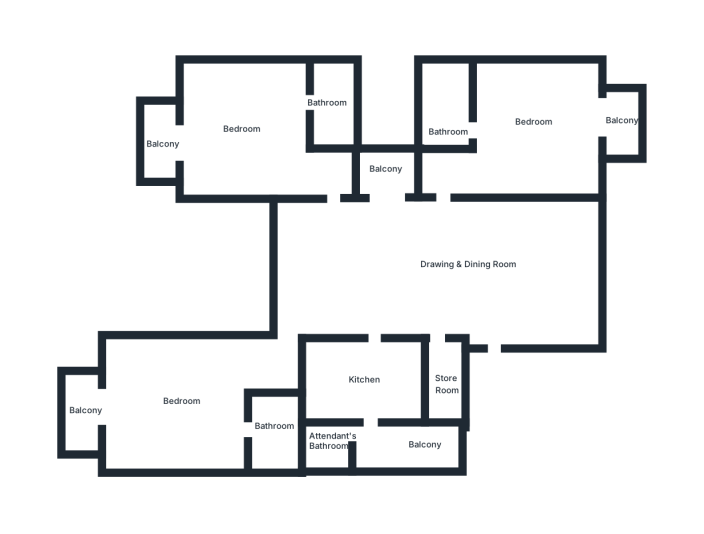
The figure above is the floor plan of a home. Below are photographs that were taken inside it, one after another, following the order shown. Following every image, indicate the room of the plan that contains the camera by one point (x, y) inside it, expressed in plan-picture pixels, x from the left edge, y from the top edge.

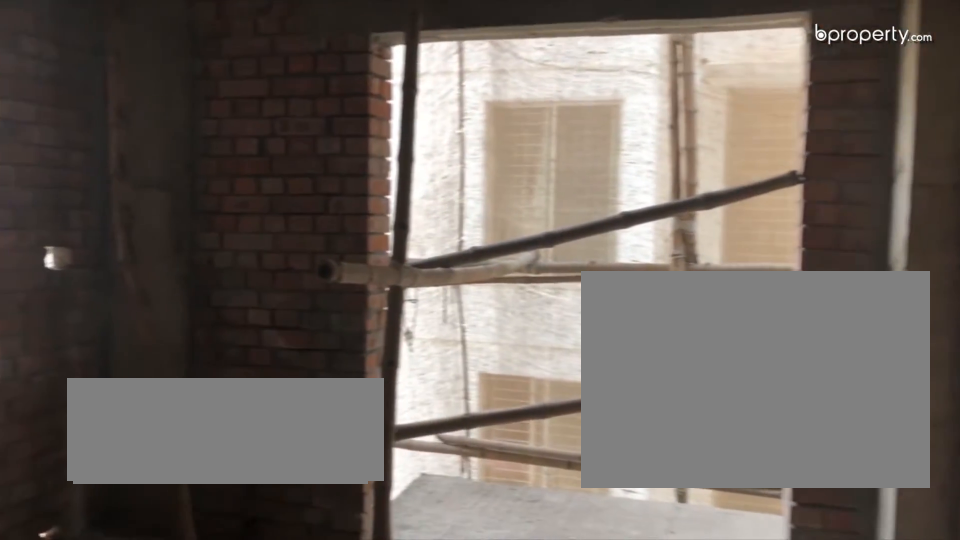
(535, 138)
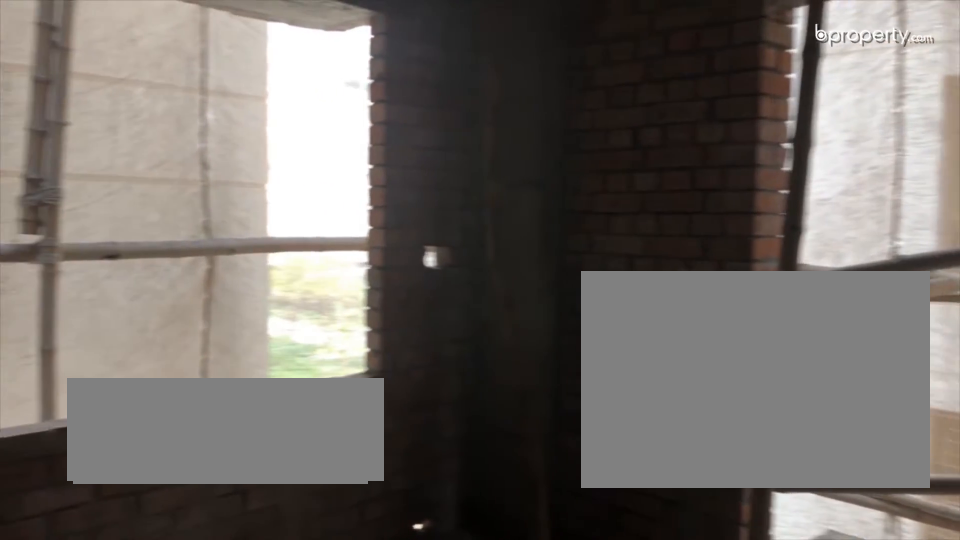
(535, 138)
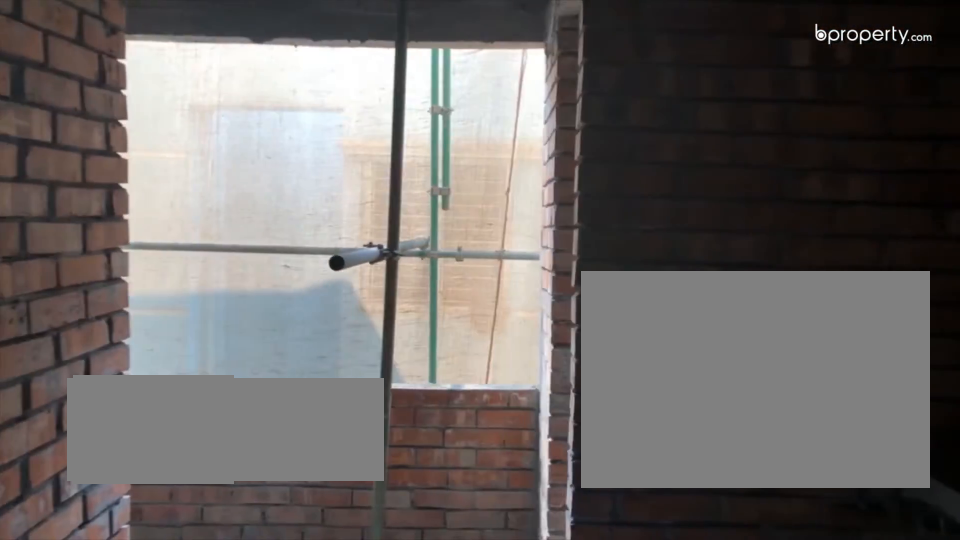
(372, 383)
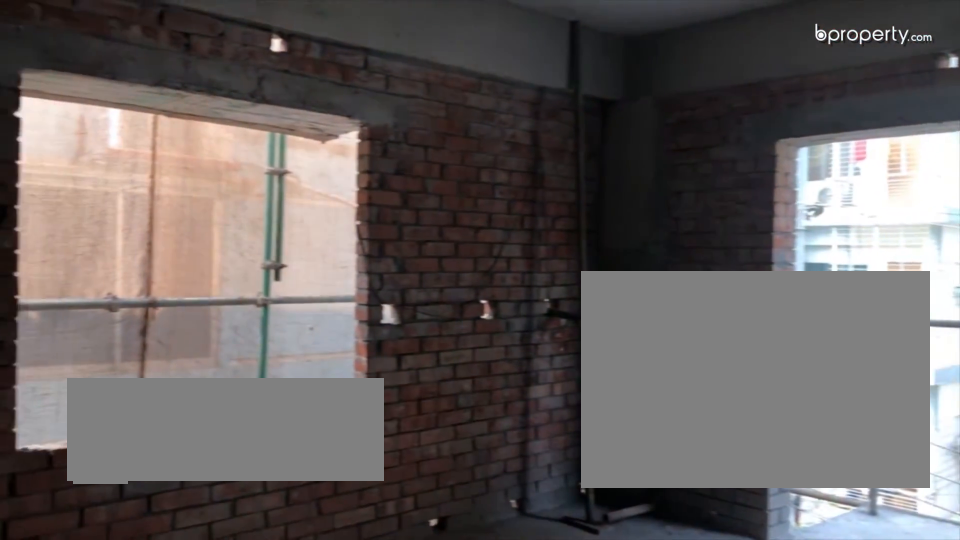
(186, 417)
